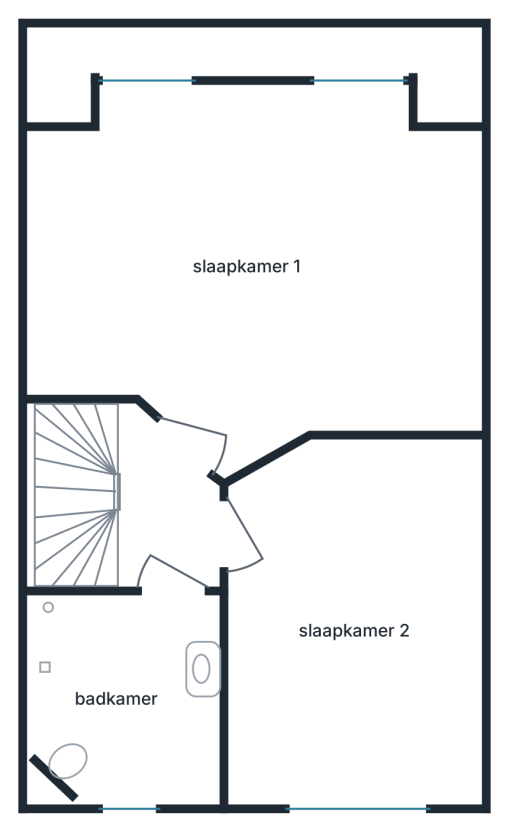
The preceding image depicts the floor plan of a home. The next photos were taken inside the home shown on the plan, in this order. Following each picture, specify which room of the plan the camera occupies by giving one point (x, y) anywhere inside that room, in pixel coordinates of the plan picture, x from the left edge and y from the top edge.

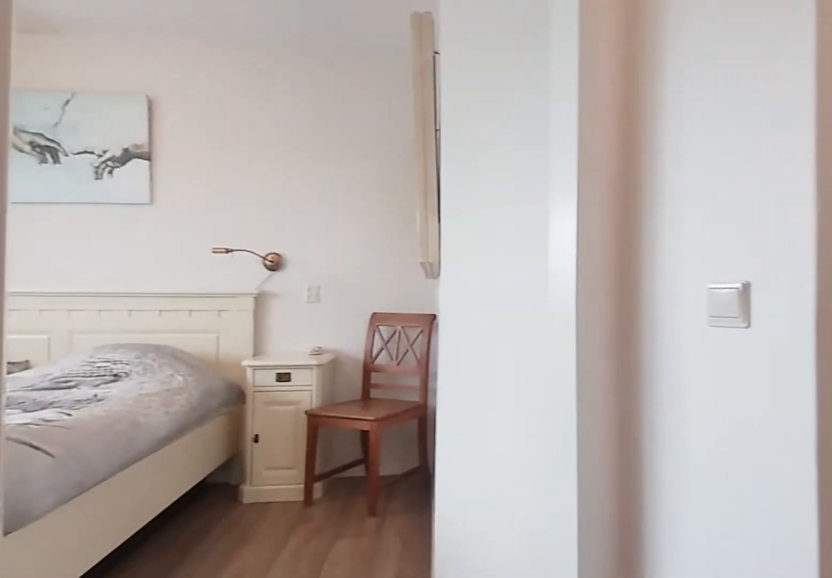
(163, 511)
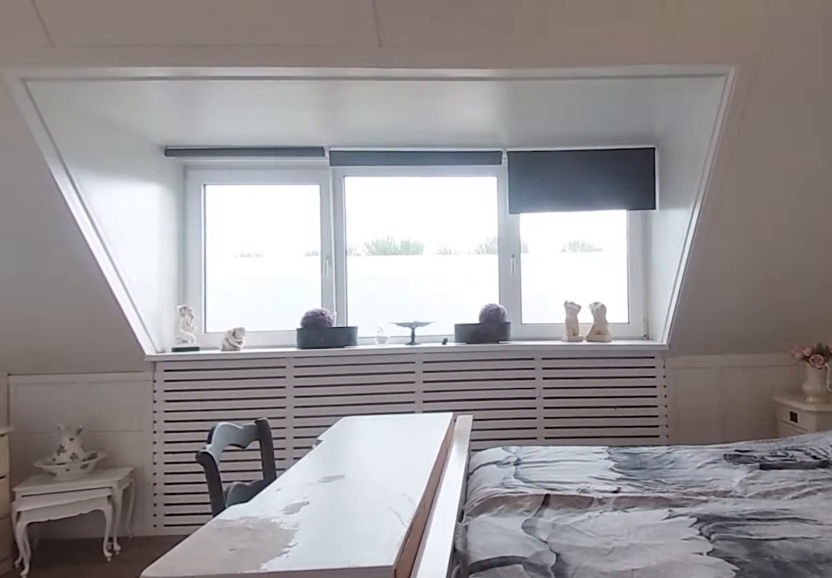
(259, 262)
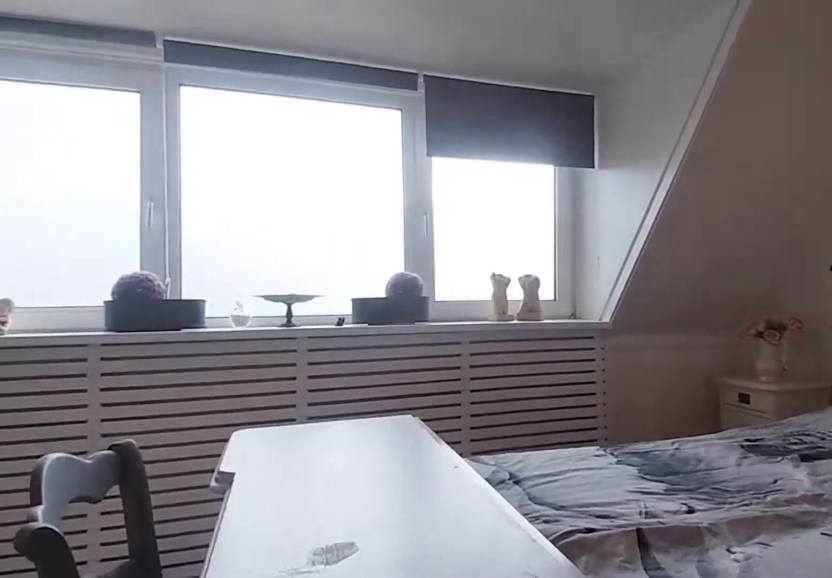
(259, 262)
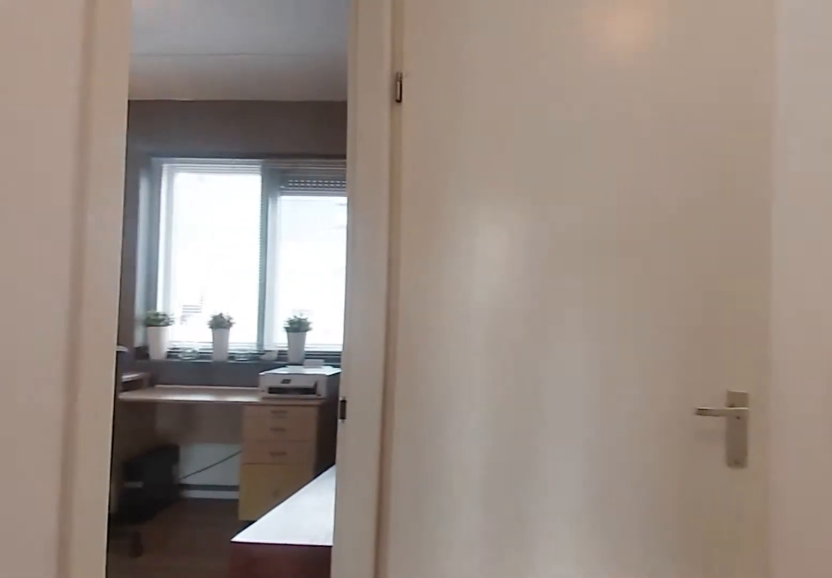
(164, 511)
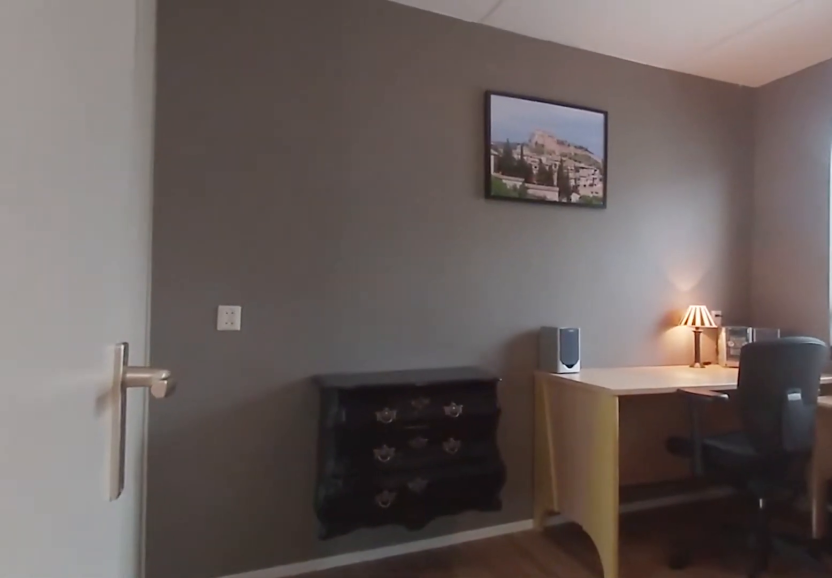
(355, 623)
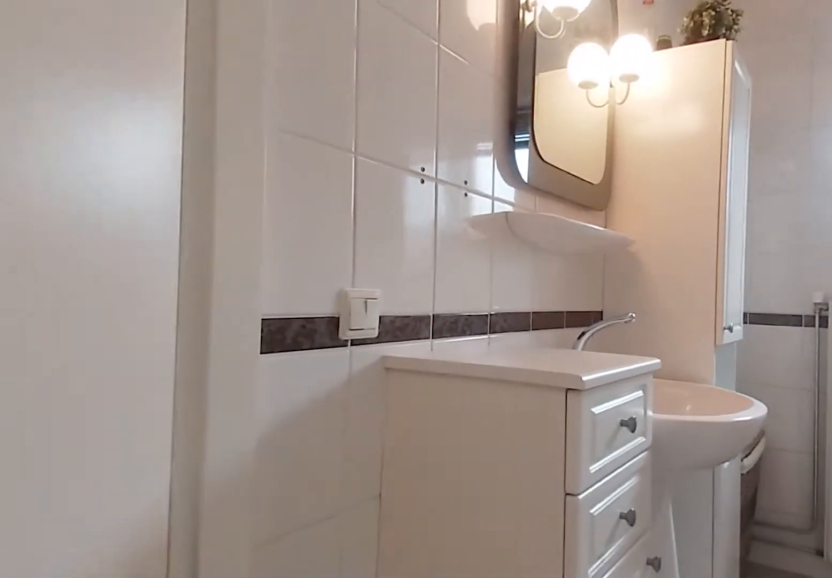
(127, 695)
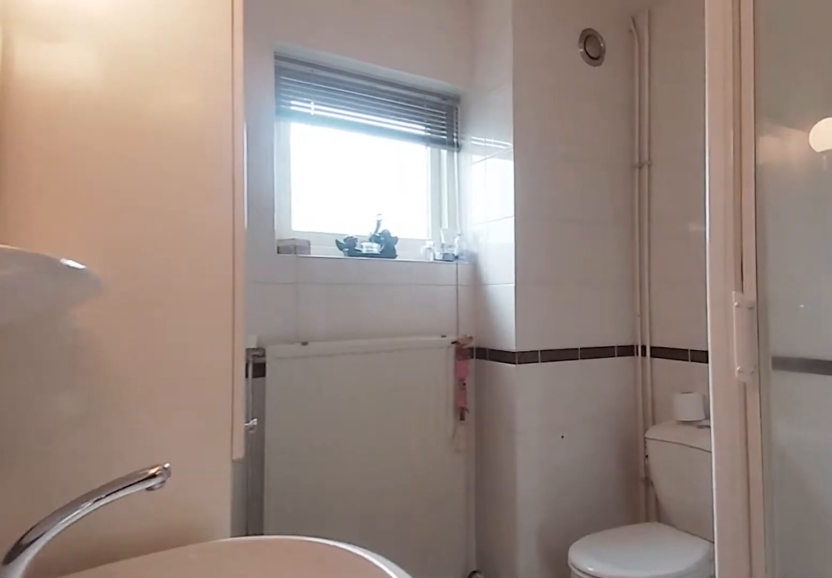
(127, 695)
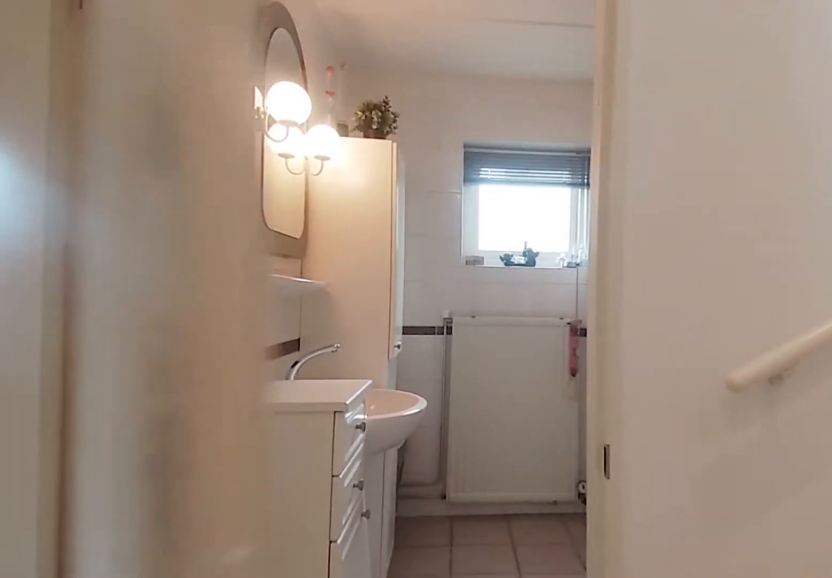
(163, 511)
